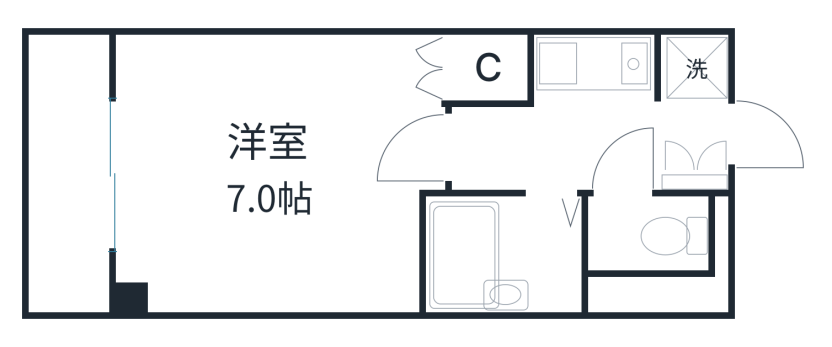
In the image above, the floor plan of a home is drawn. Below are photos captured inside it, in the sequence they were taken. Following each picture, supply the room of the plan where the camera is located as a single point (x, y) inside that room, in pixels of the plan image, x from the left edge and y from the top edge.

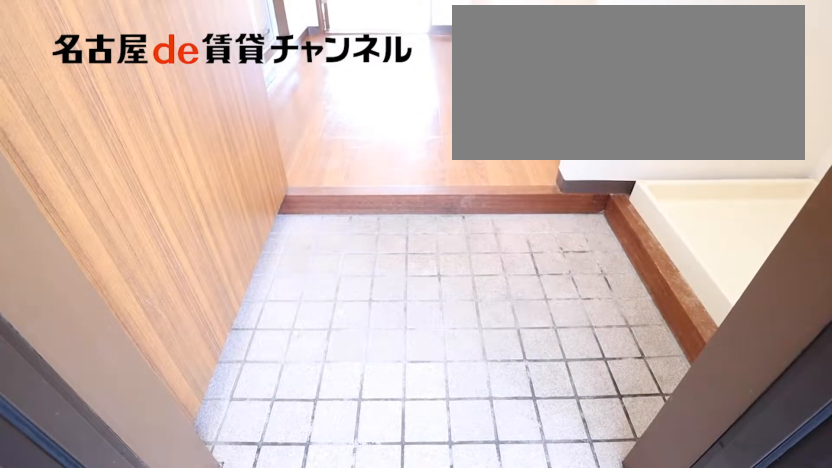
(695, 111)
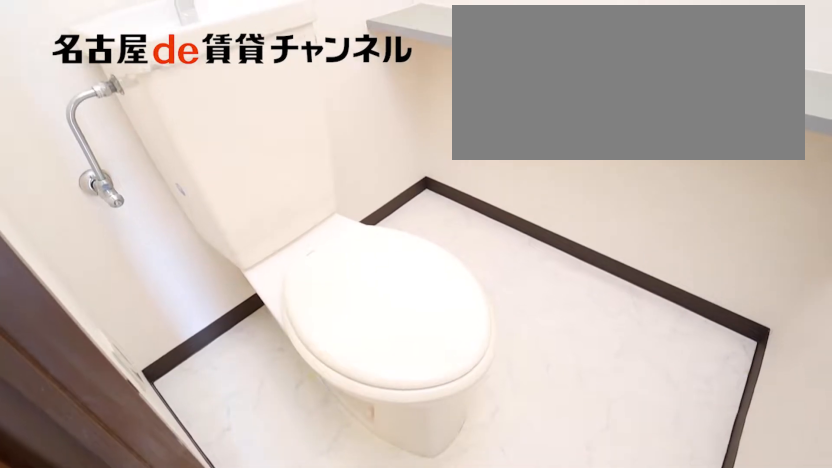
(647, 236)
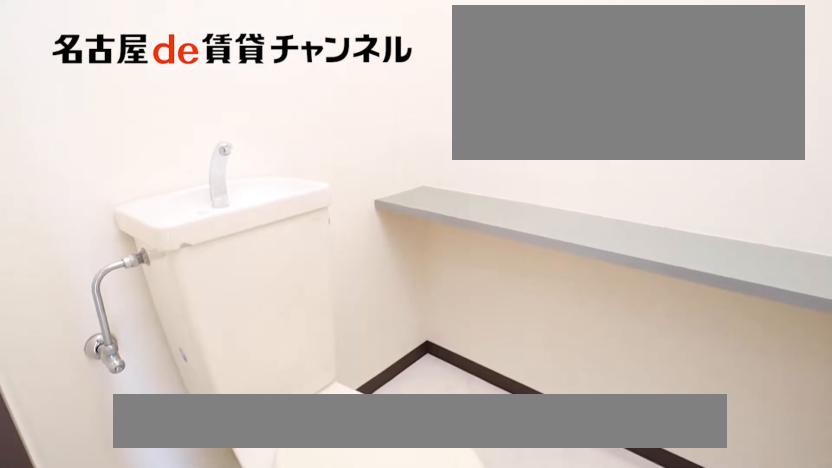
(647, 236)
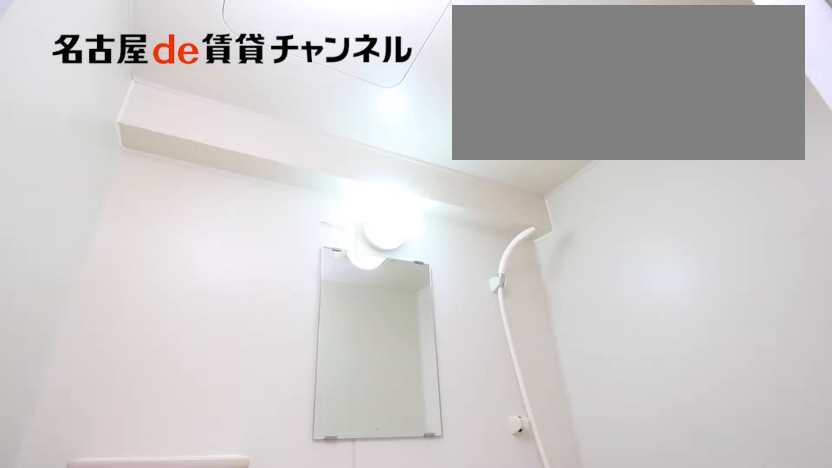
(513, 255)
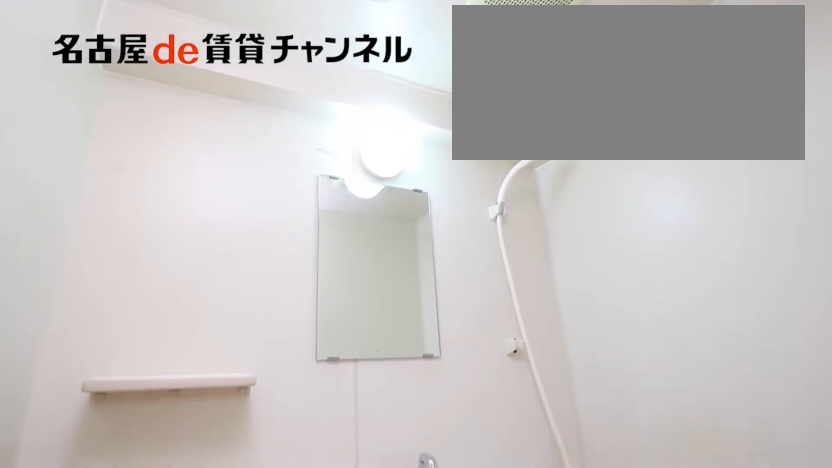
(513, 255)
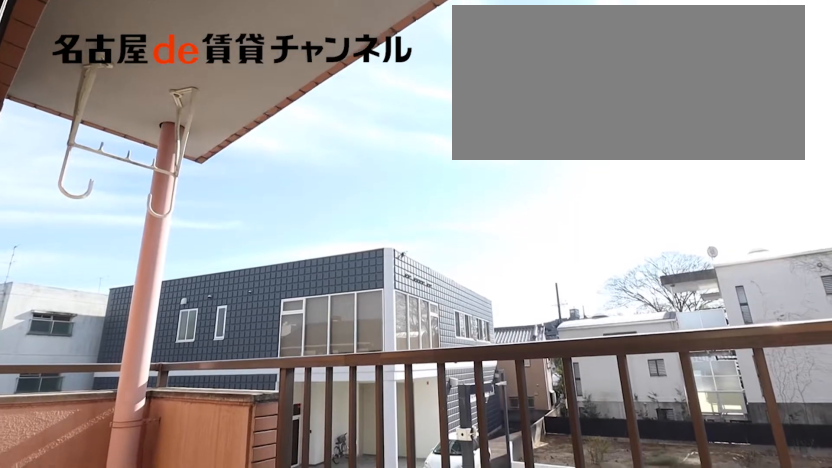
(68, 174)
